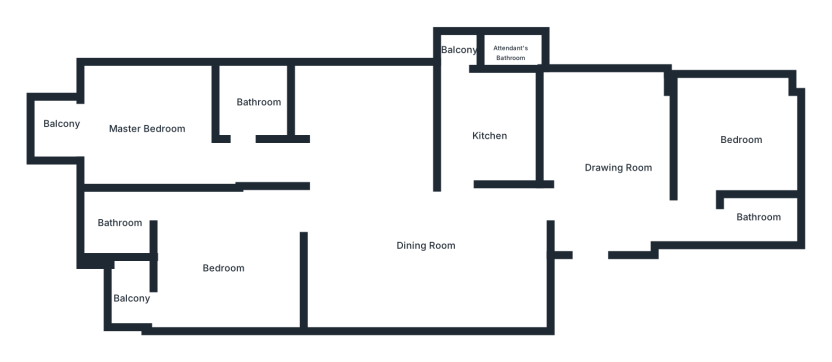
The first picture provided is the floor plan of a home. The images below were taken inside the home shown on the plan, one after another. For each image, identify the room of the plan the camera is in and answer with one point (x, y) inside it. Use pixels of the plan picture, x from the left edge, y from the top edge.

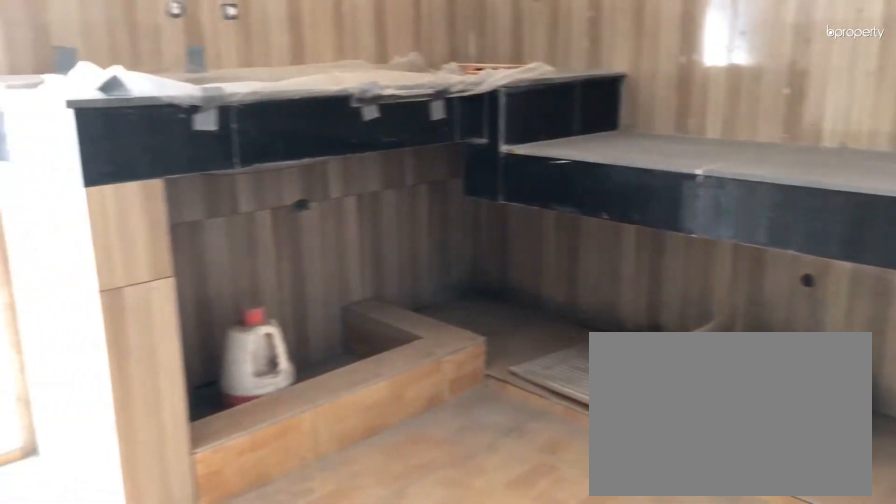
(491, 137)
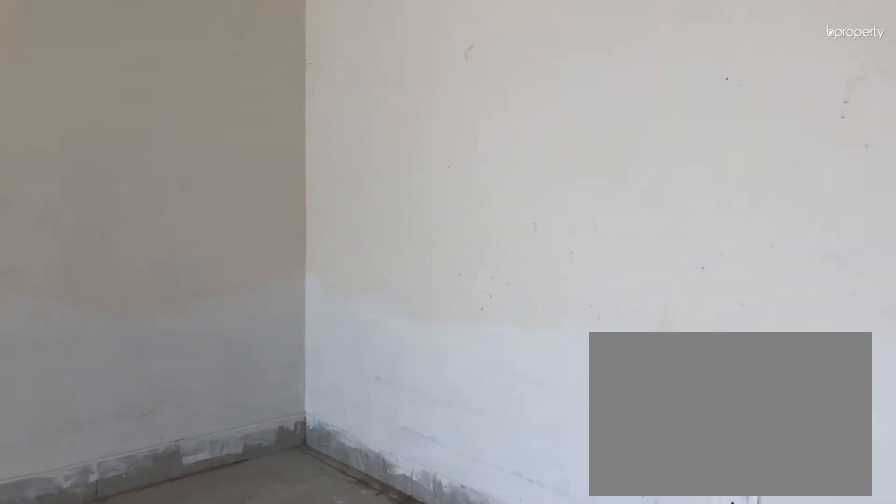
(143, 131)
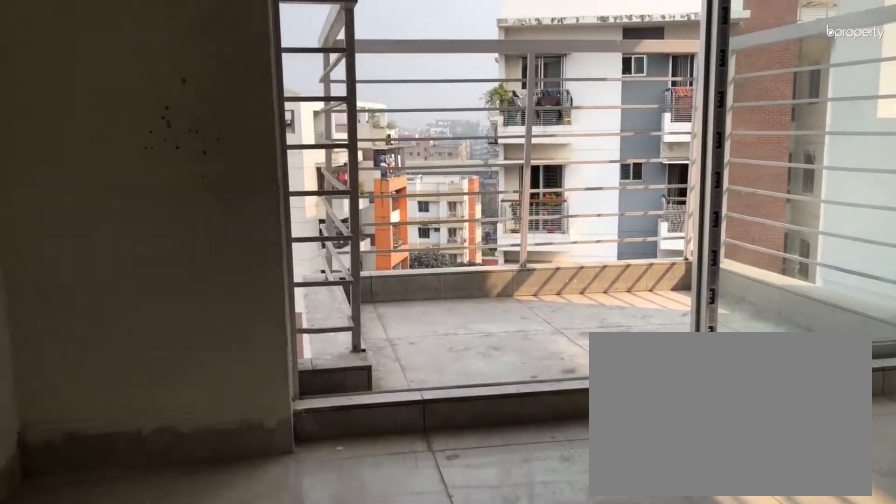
(143, 131)
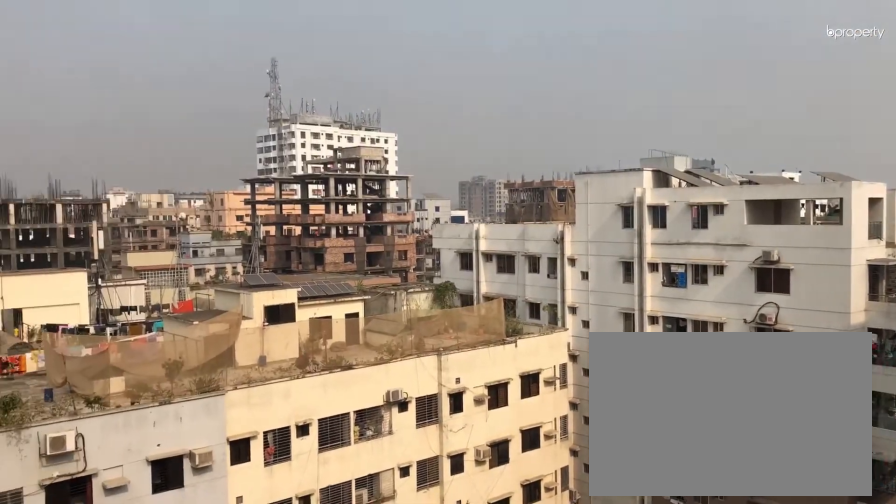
(63, 126)
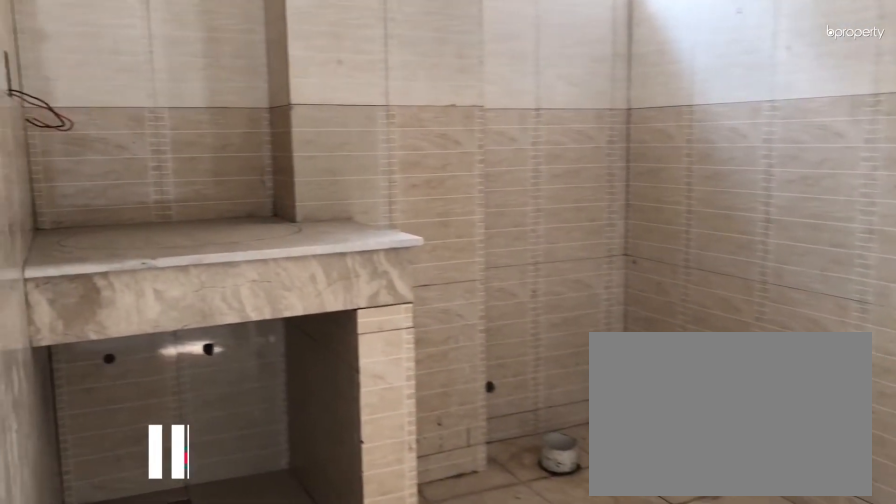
(257, 101)
